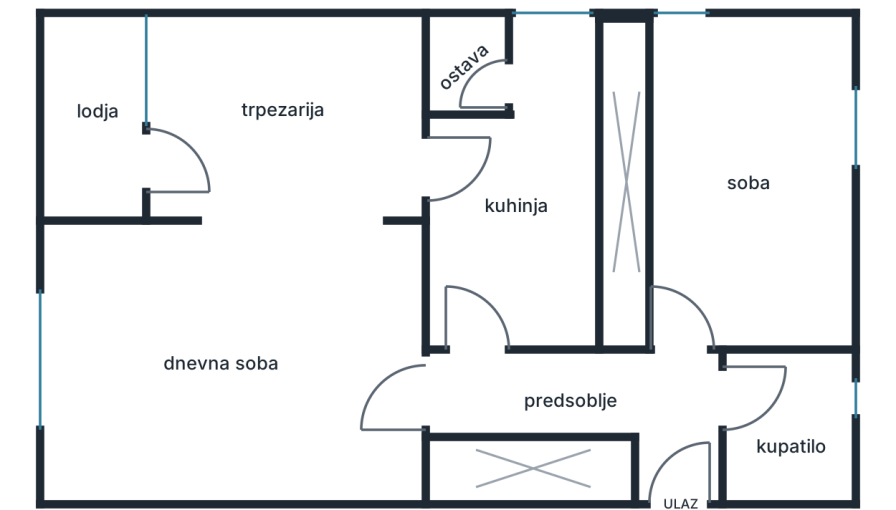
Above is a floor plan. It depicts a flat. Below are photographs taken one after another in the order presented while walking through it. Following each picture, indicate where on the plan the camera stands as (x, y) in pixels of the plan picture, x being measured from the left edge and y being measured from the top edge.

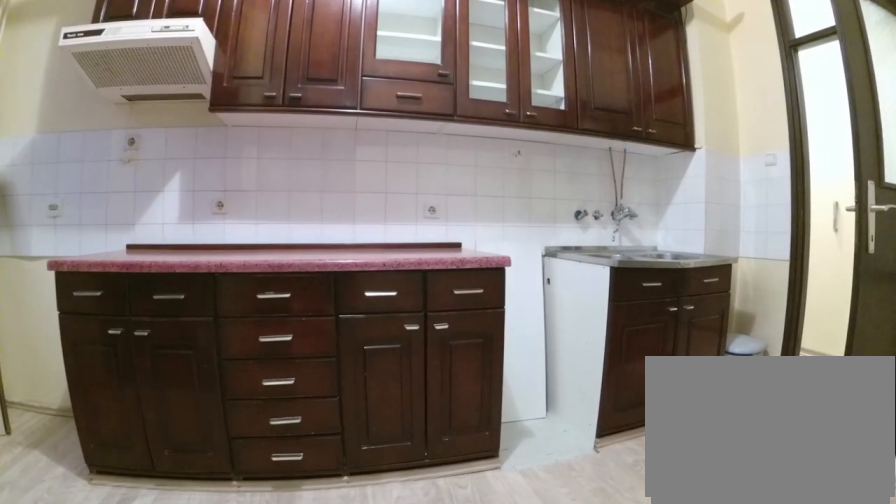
(442, 159)
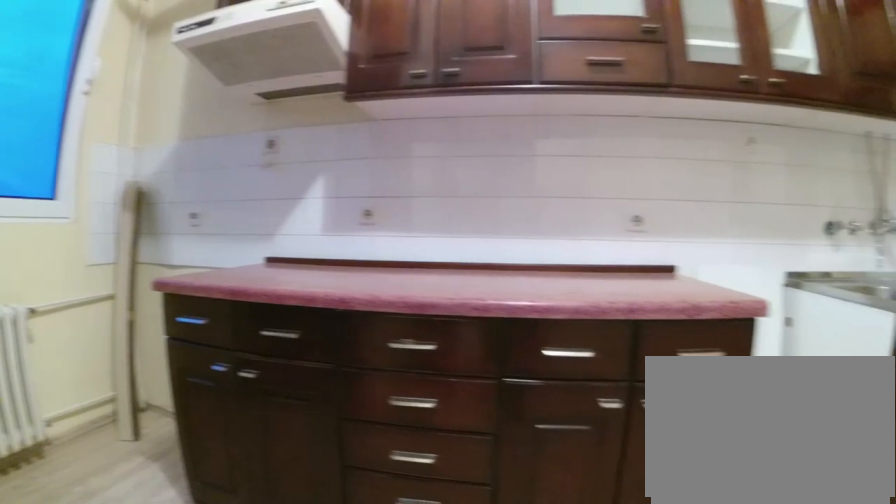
(521, 166)
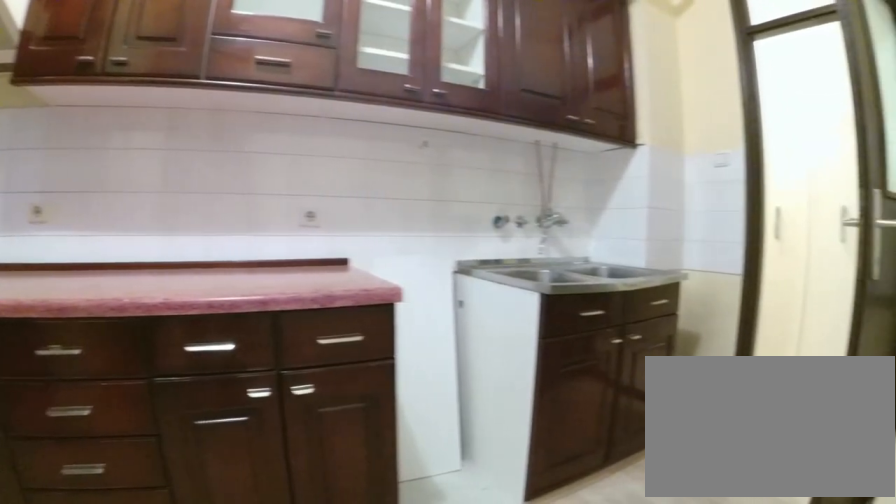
(529, 152)
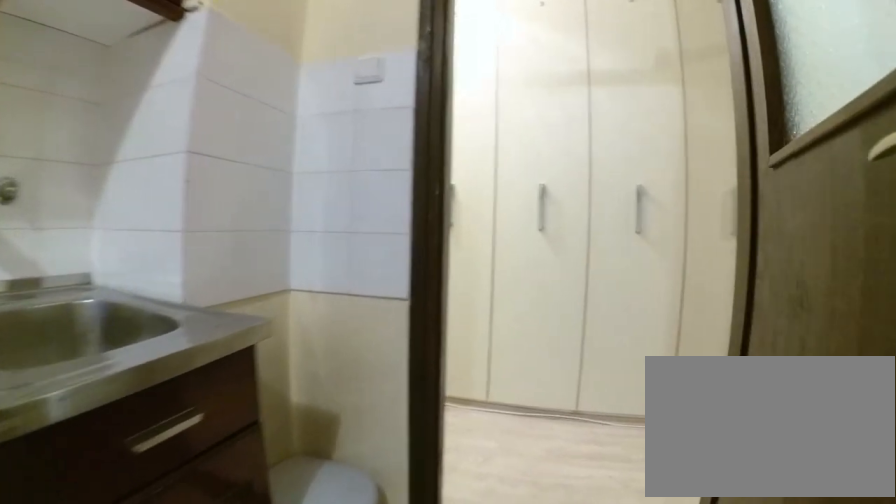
(514, 252)
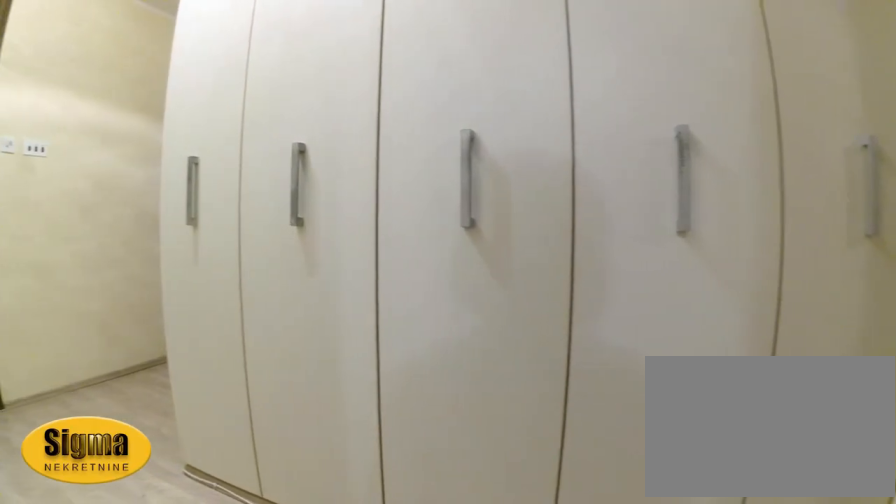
(475, 328)
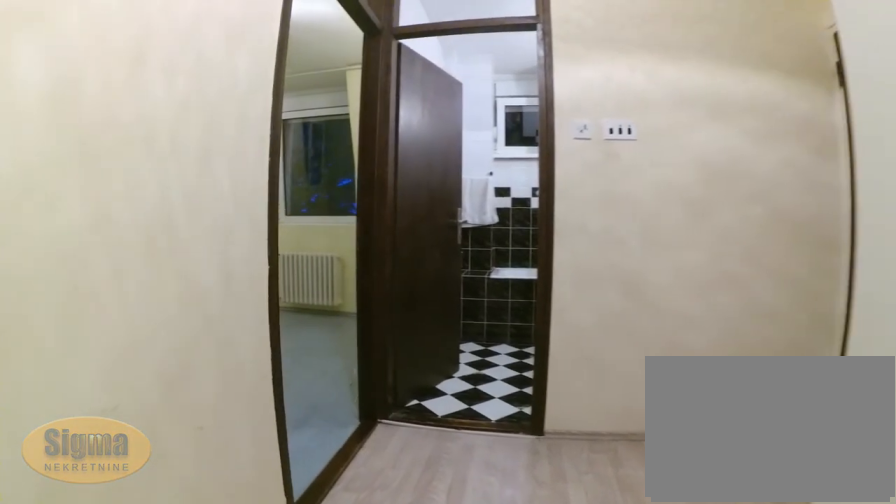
(531, 393)
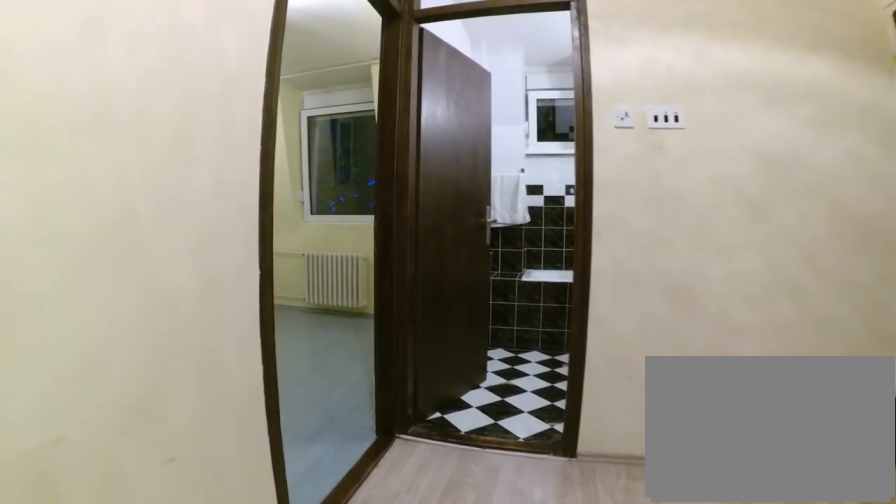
(548, 393)
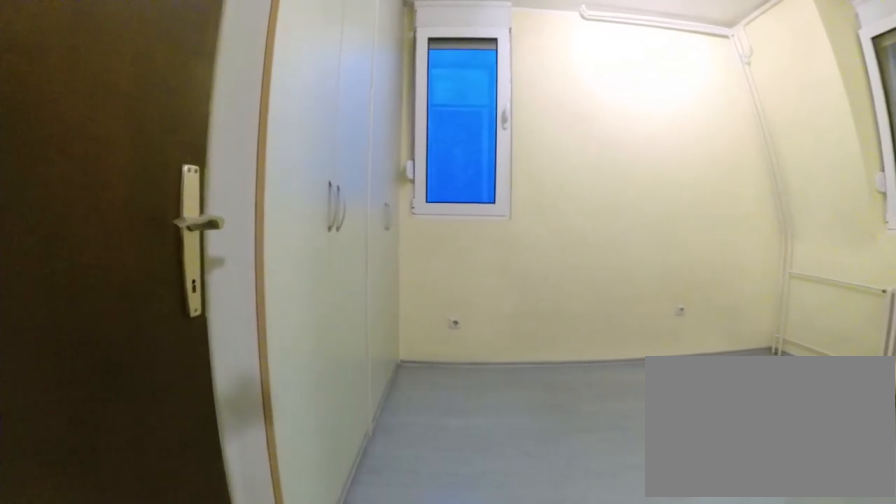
(676, 368)
